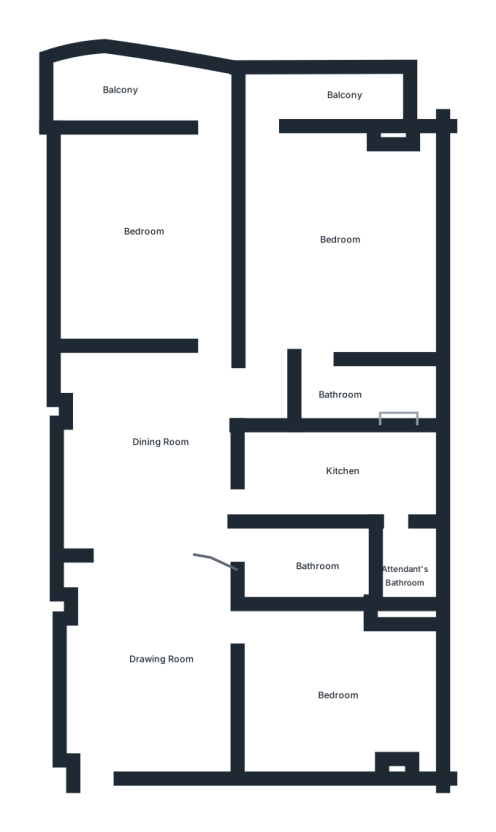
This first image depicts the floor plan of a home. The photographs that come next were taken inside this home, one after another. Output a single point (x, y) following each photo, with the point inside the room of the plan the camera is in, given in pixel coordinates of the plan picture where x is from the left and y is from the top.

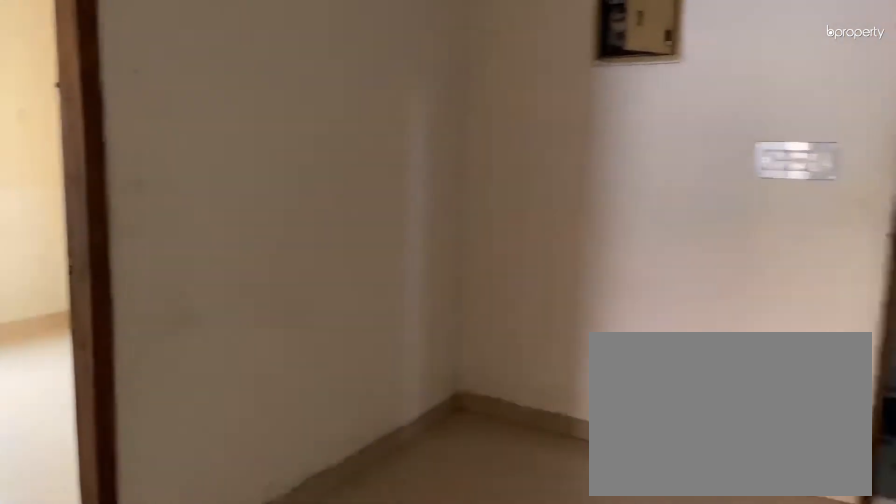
(170, 668)
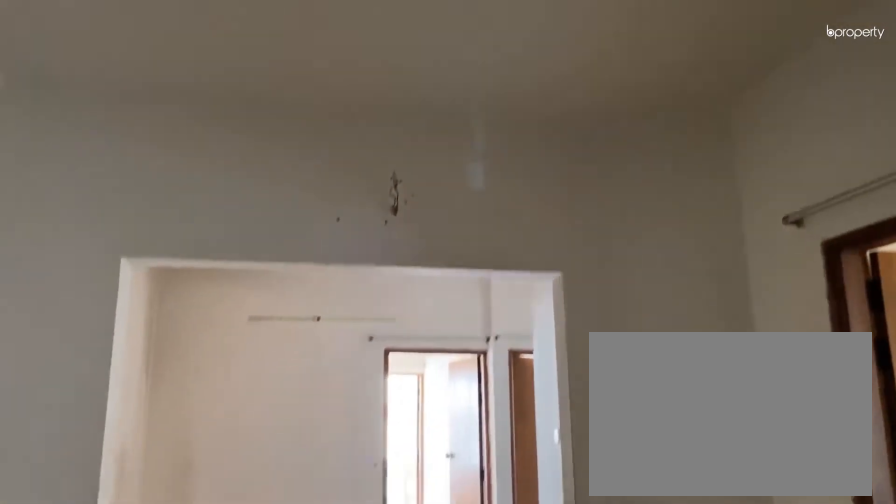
(170, 669)
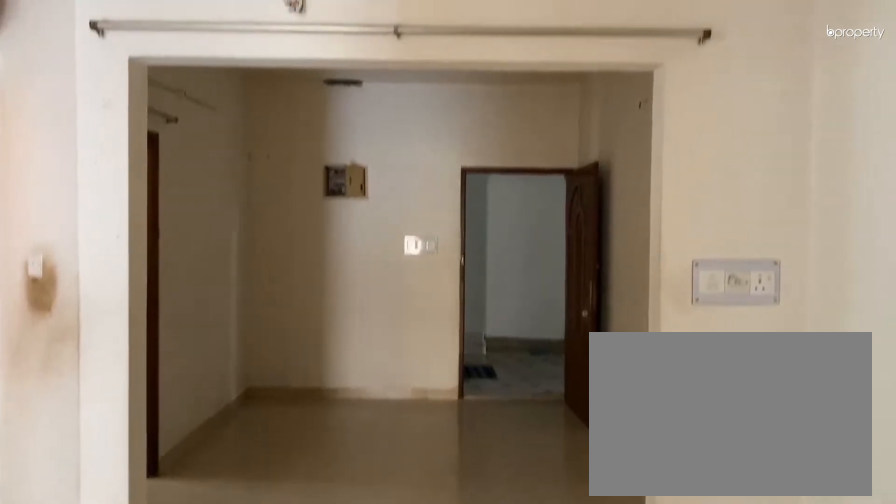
(153, 441)
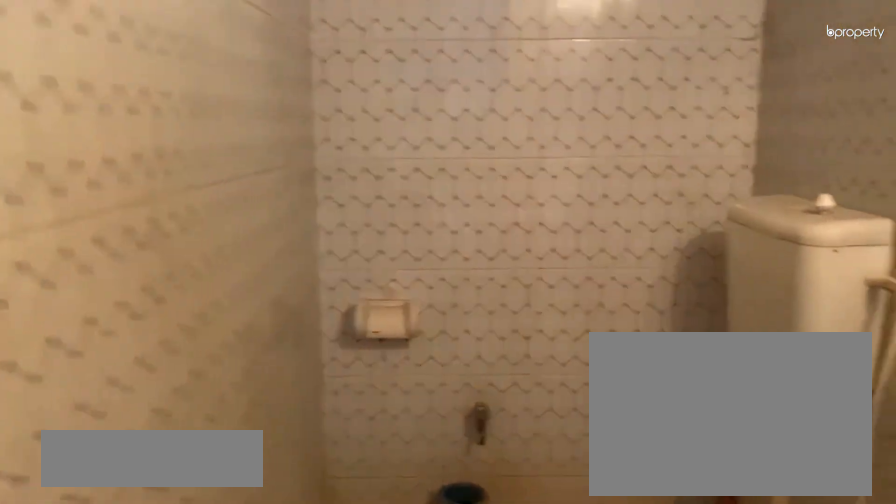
(312, 571)
